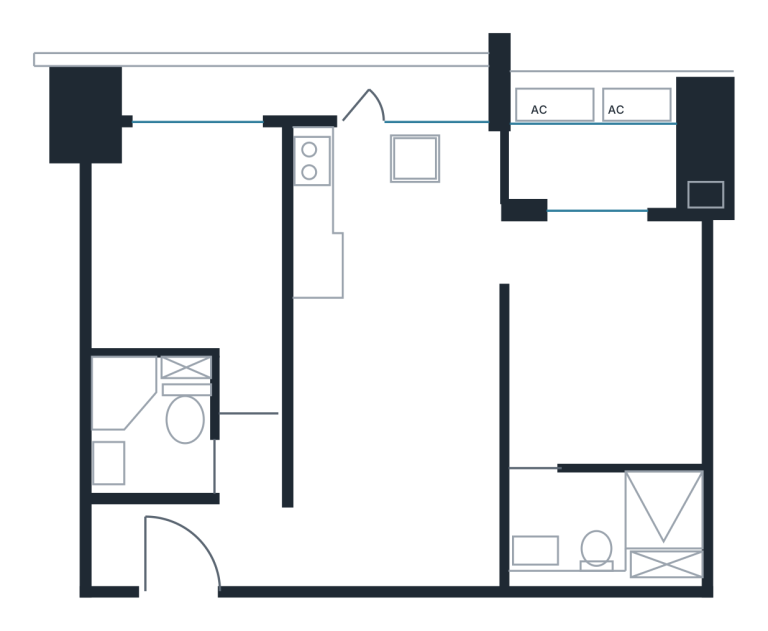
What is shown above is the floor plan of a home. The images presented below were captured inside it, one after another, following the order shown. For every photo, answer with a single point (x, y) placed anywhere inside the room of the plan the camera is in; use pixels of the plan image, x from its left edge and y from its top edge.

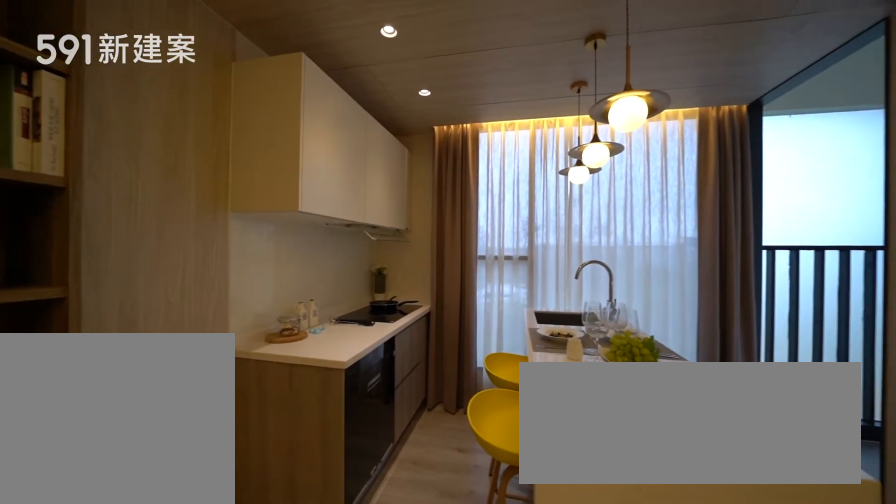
(415, 238)
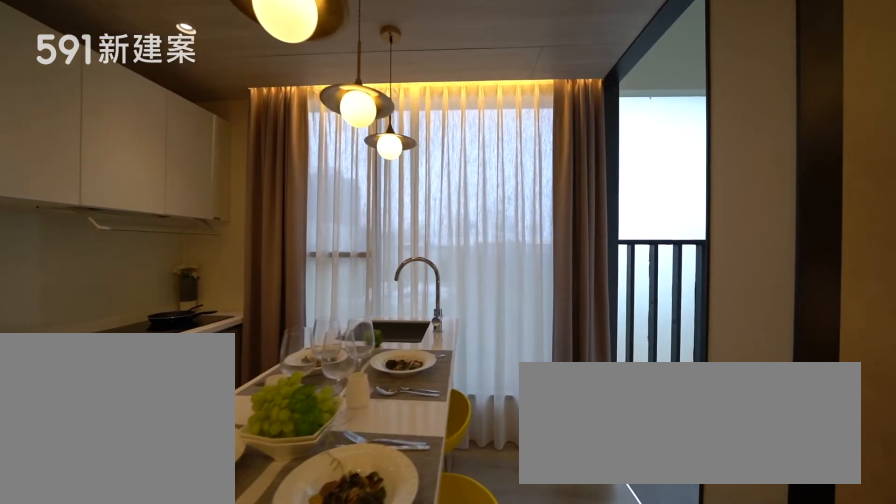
(415, 238)
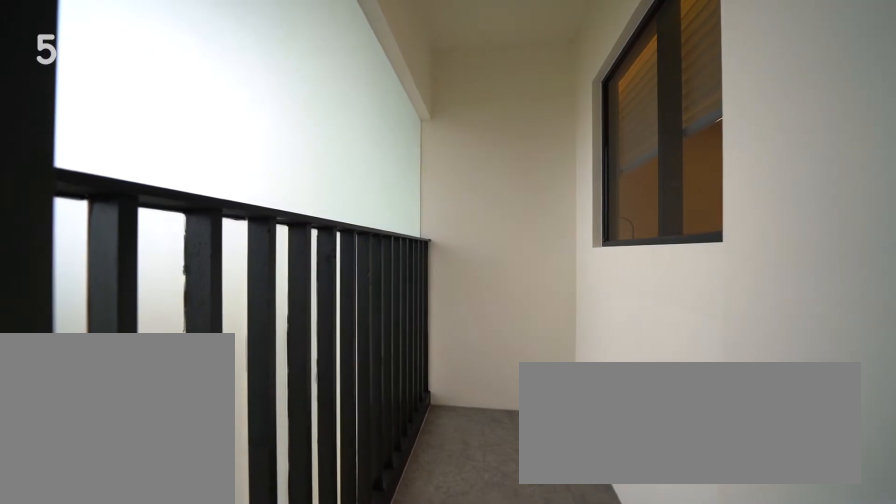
(599, 168)
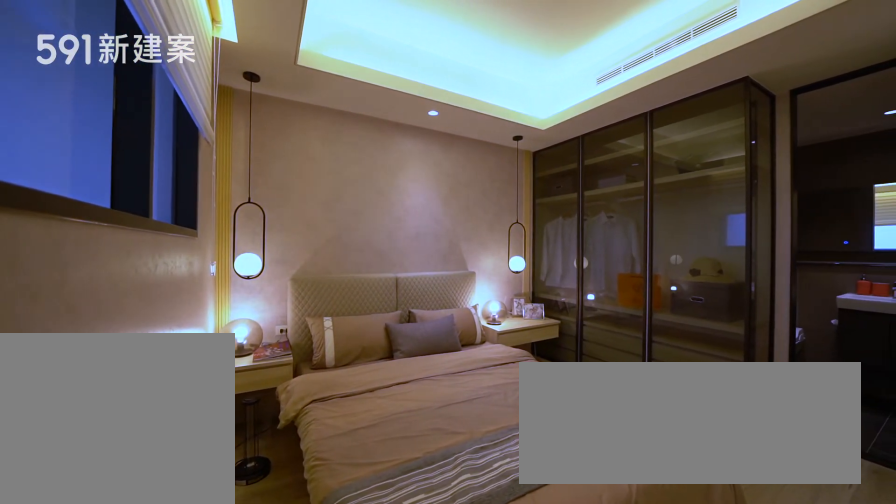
(606, 345)
